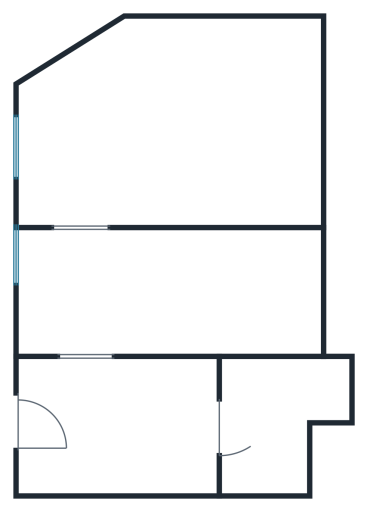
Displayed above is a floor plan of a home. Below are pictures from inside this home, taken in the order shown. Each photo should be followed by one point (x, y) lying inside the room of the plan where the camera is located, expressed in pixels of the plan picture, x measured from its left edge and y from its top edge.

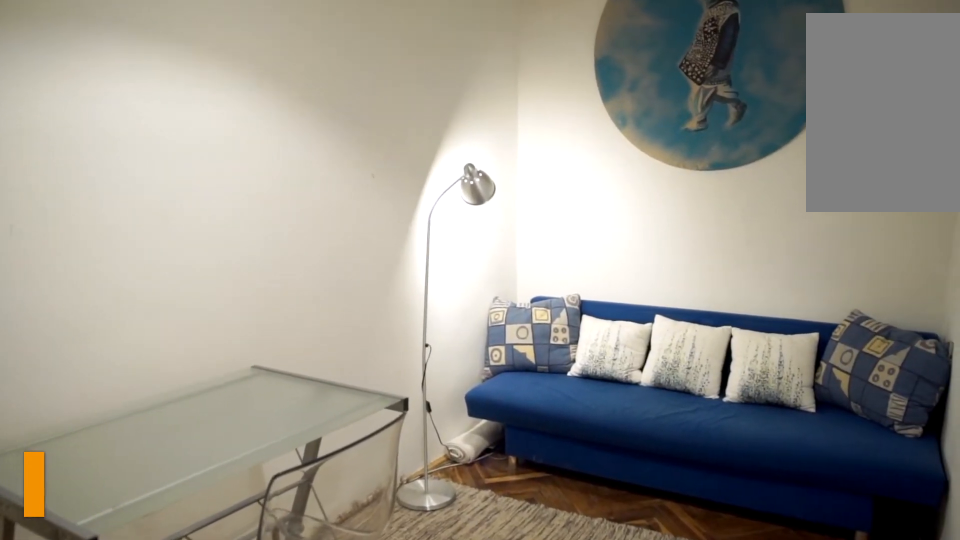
(165, 292)
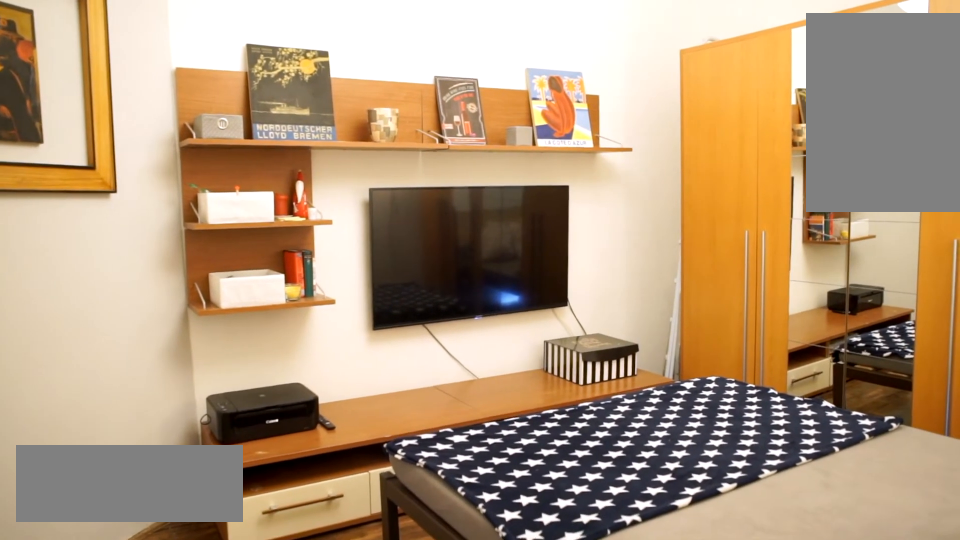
(149, 133)
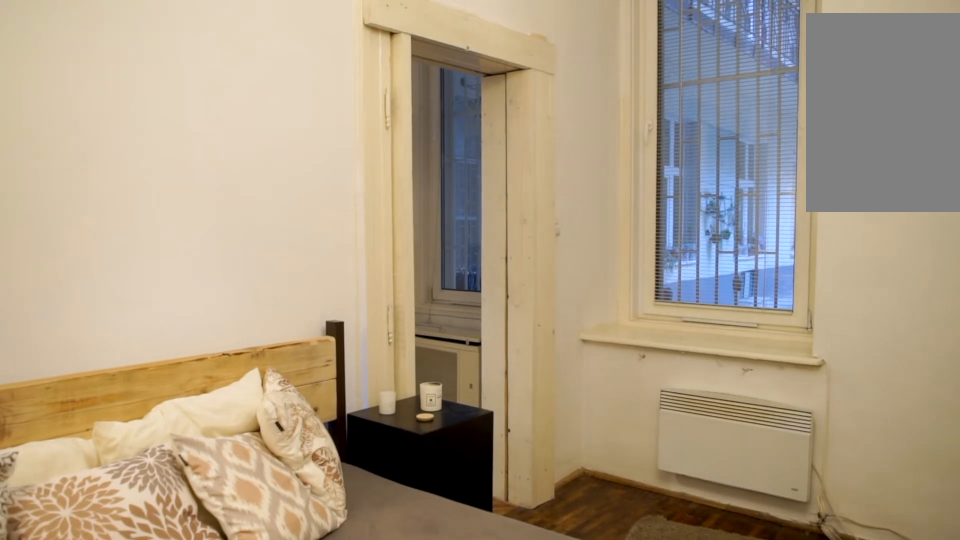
(149, 133)
